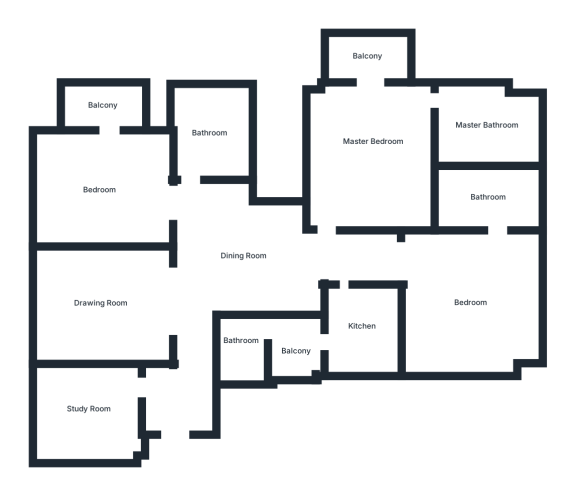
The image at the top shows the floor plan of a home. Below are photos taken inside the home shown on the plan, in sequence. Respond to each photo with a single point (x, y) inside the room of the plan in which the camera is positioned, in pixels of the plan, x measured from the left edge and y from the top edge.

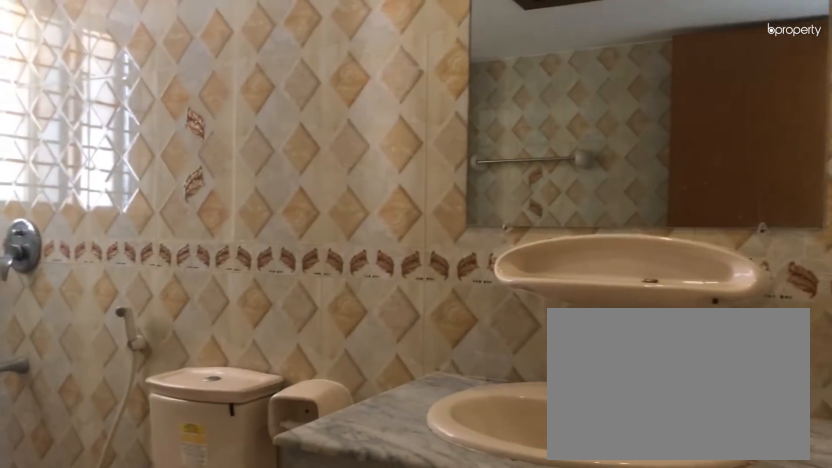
(486, 125)
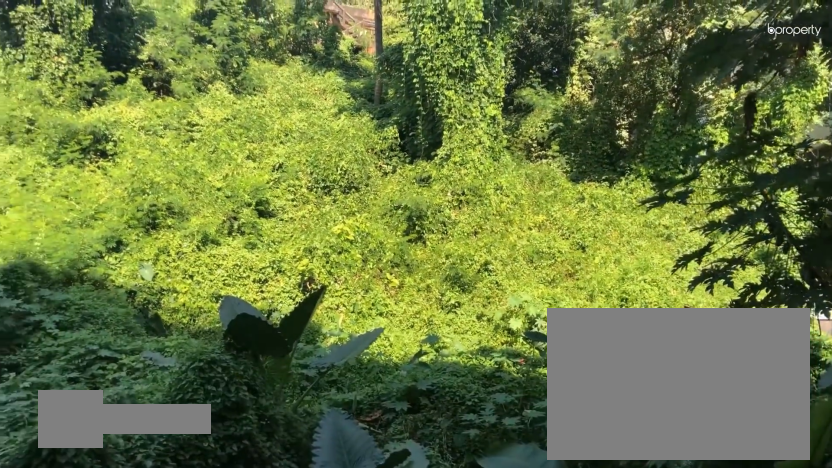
(368, 55)
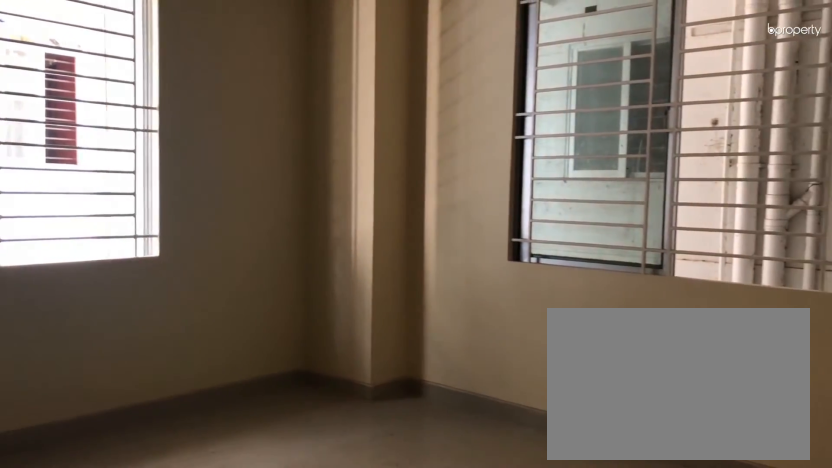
(469, 301)
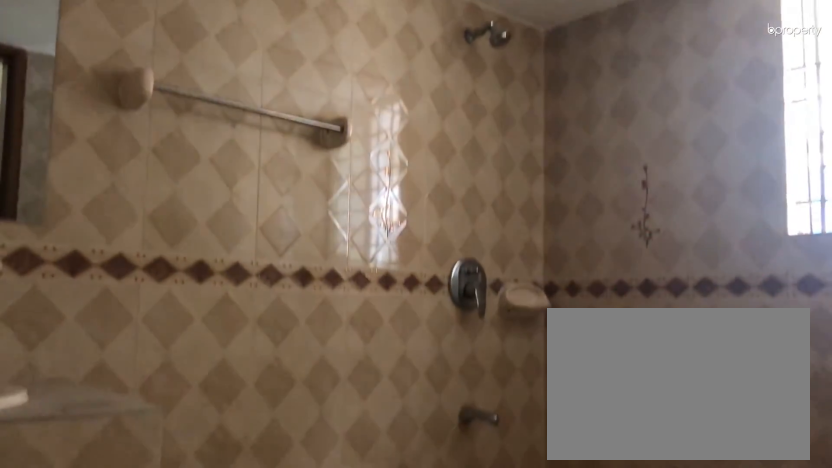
(488, 197)
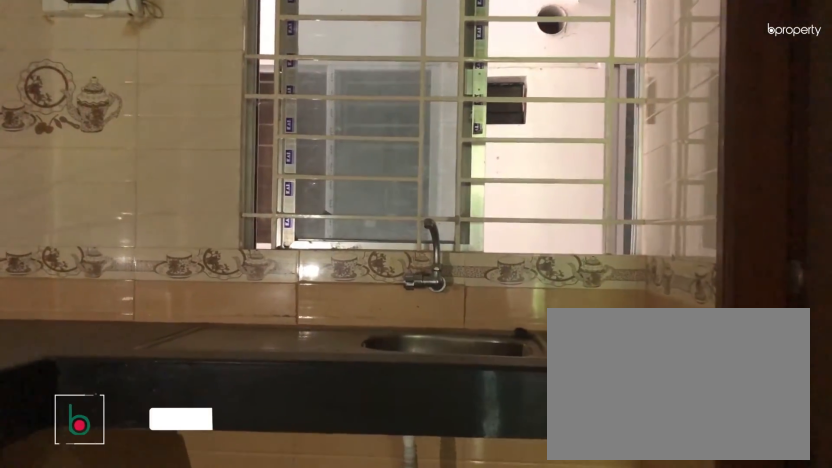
(363, 328)
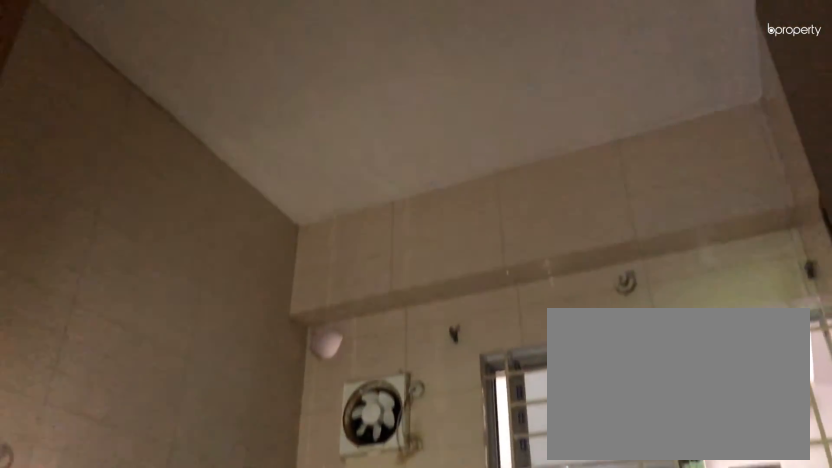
(363, 328)
